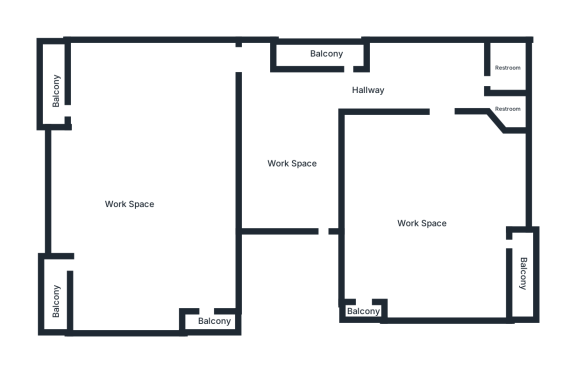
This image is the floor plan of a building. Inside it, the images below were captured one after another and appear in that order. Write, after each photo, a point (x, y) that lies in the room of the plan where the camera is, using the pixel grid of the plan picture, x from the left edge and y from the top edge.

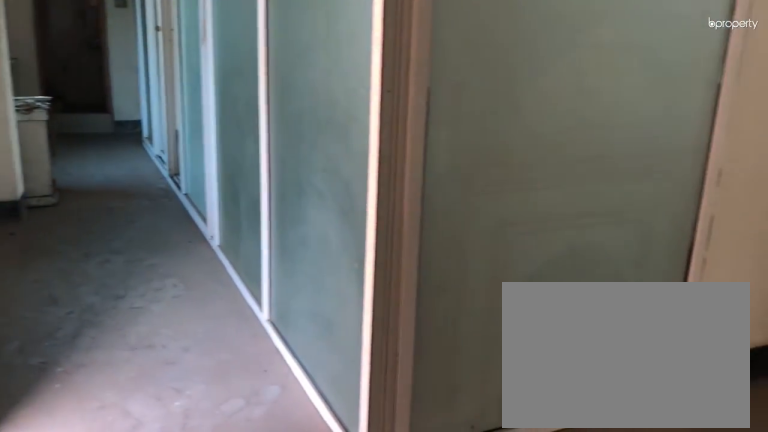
(291, 163)
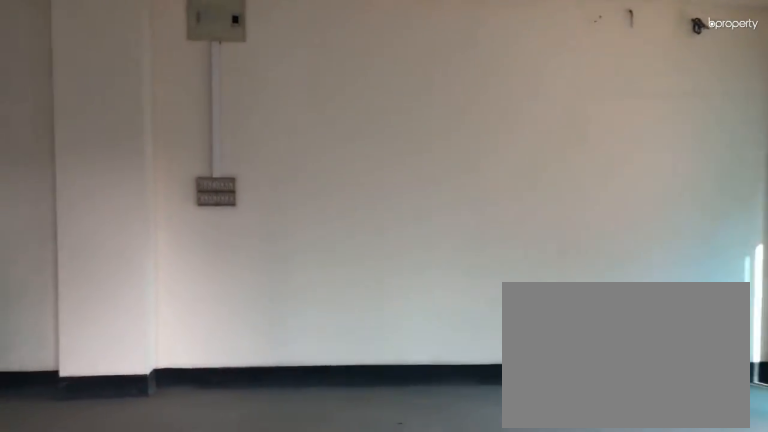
(129, 206)
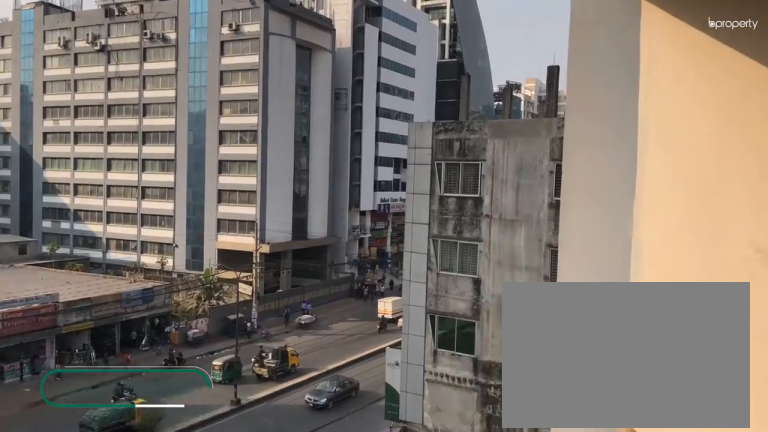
(53, 88)
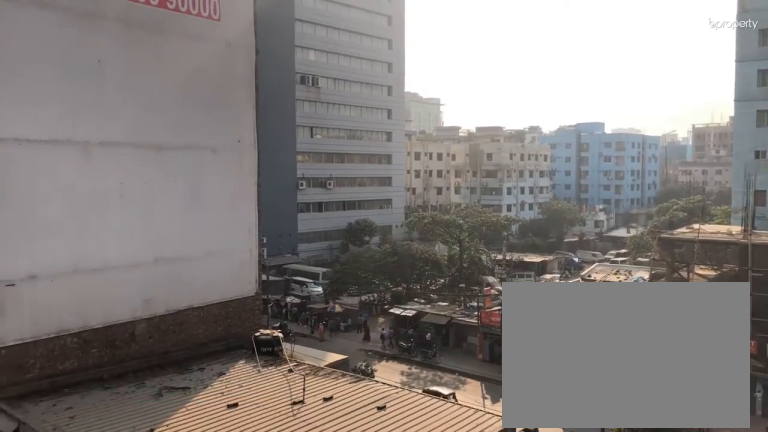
(58, 290)
